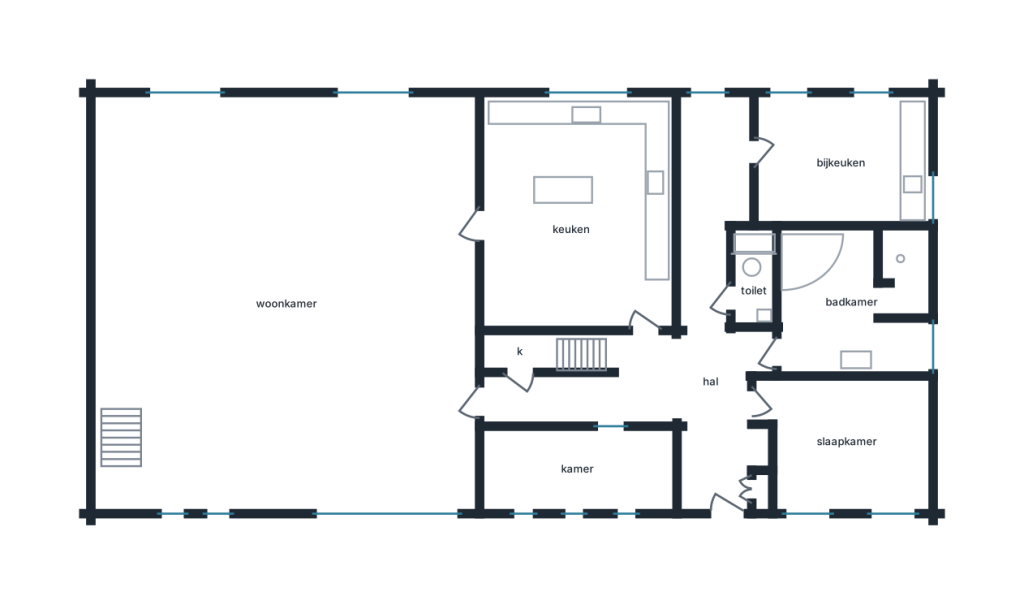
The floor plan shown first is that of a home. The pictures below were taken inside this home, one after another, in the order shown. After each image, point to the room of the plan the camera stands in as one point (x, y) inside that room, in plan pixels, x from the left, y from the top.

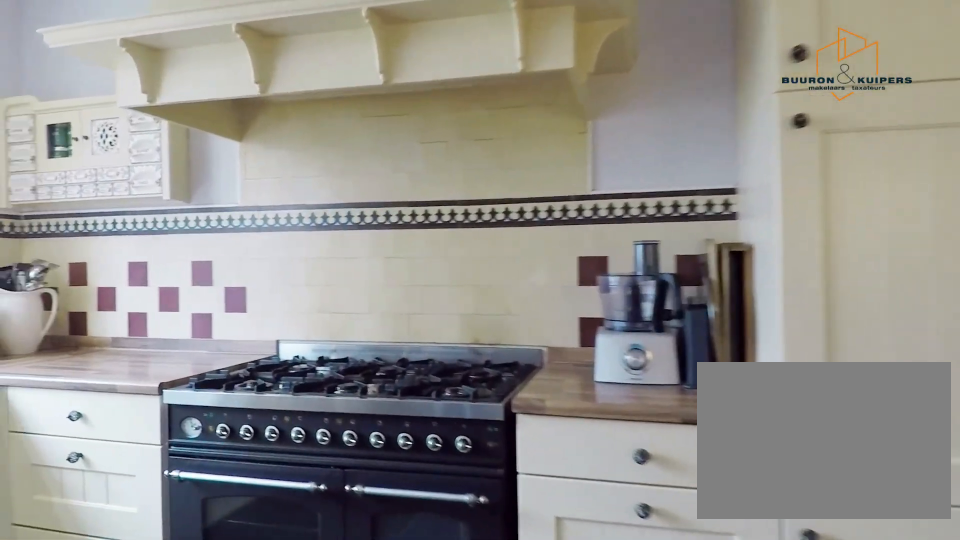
(573, 216)
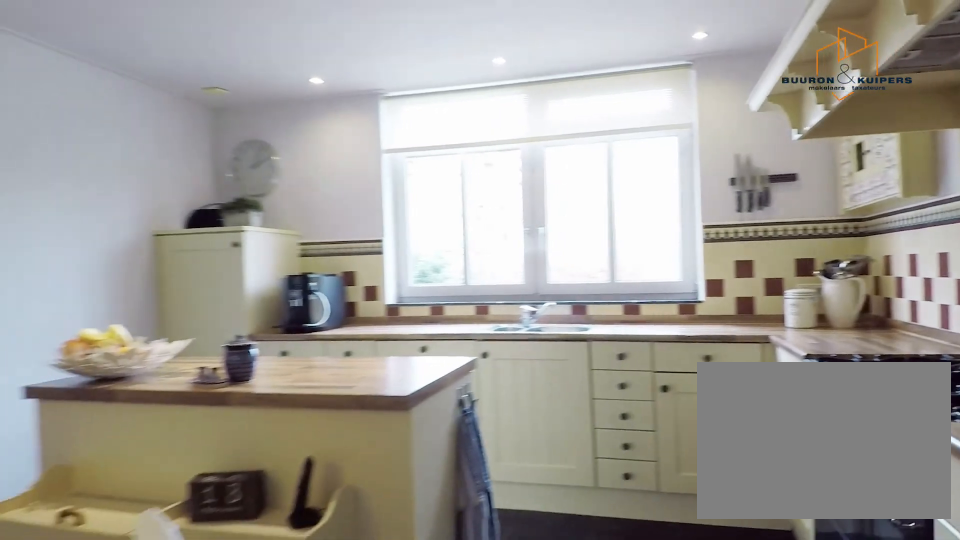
(573, 216)
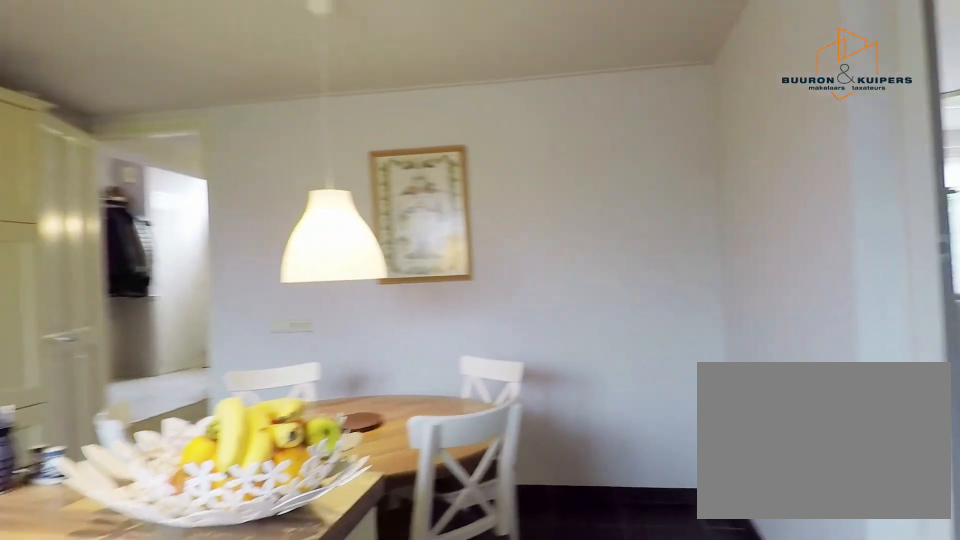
(573, 216)
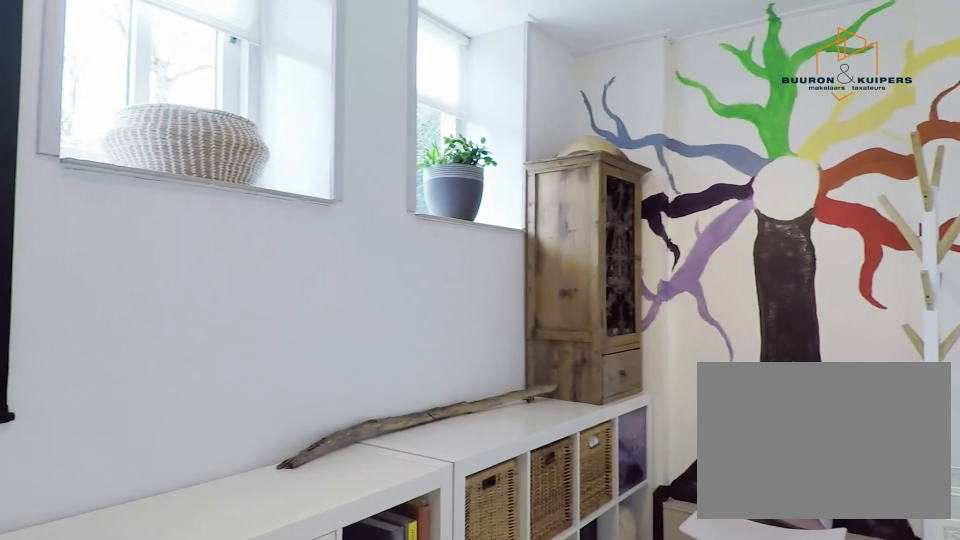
(577, 469)
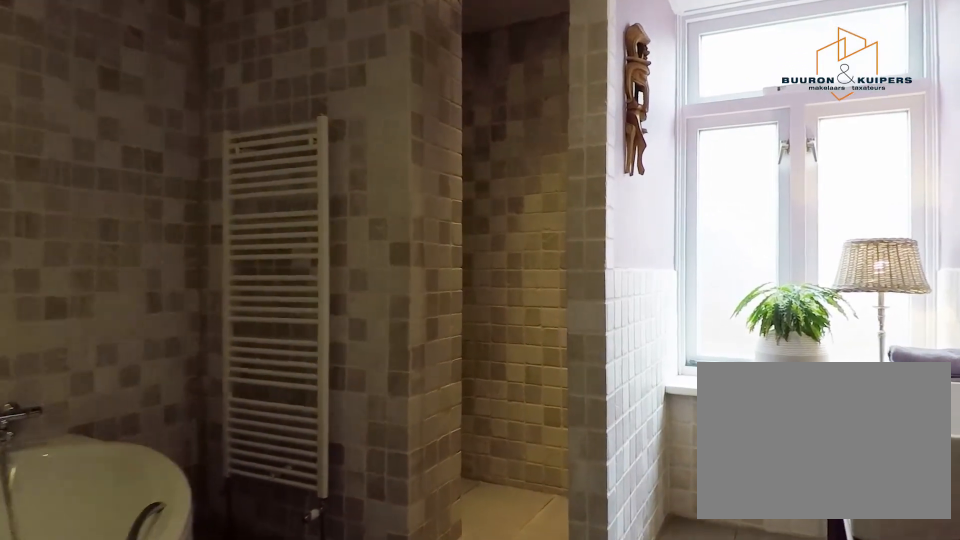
(852, 303)
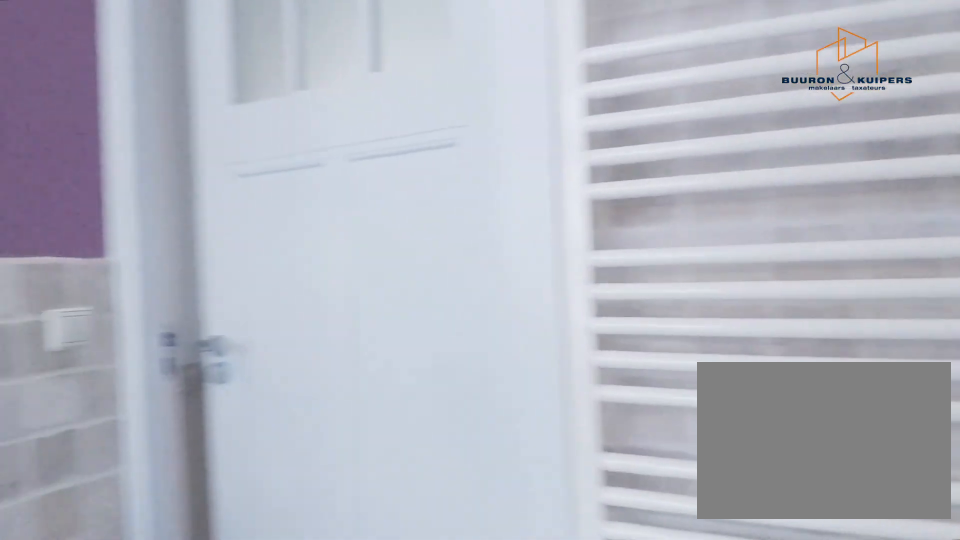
(852, 303)
